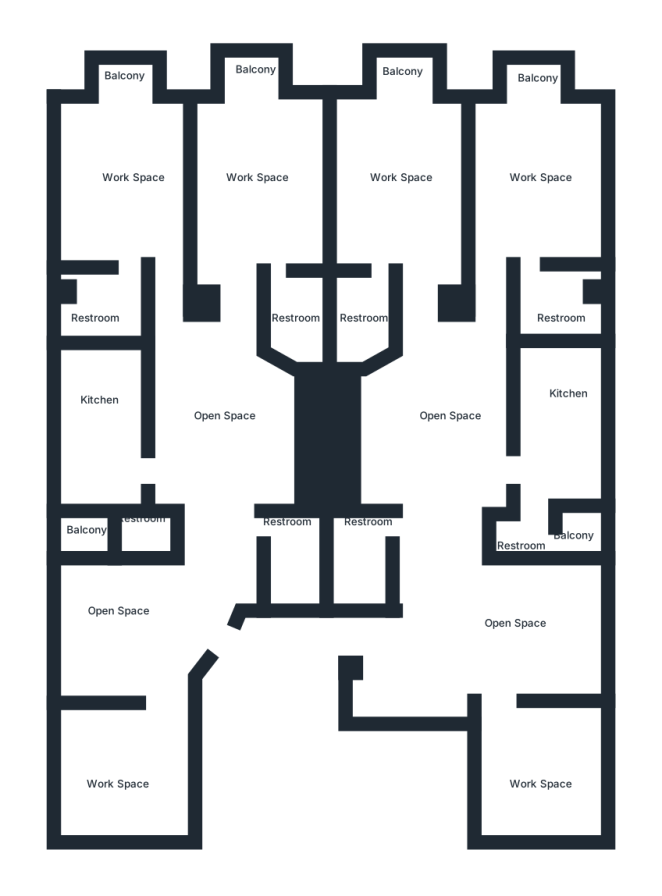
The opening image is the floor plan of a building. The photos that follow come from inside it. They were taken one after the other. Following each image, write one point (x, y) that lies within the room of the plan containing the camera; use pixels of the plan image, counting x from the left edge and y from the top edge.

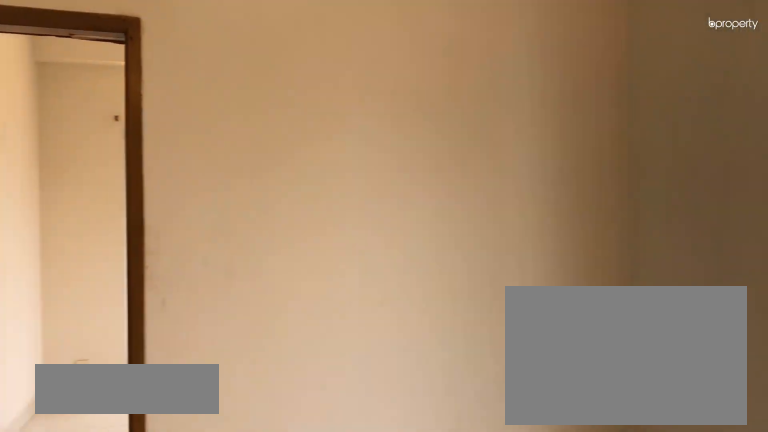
(154, 625)
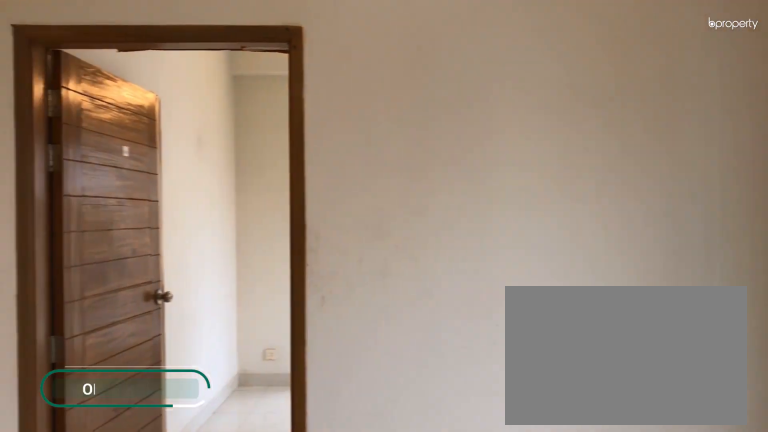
(154, 625)
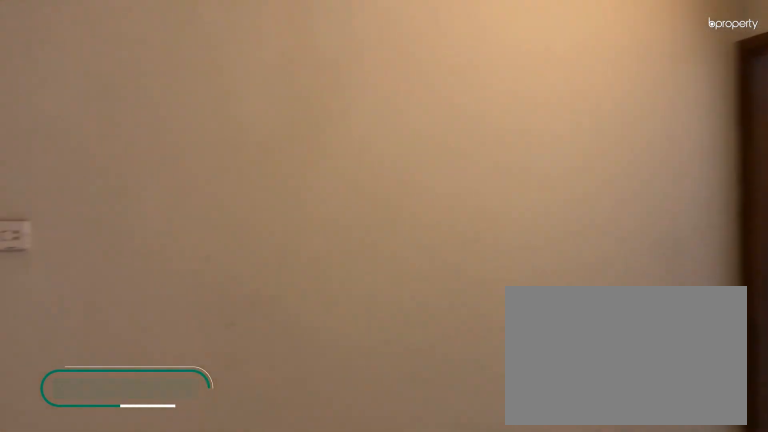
(220, 443)
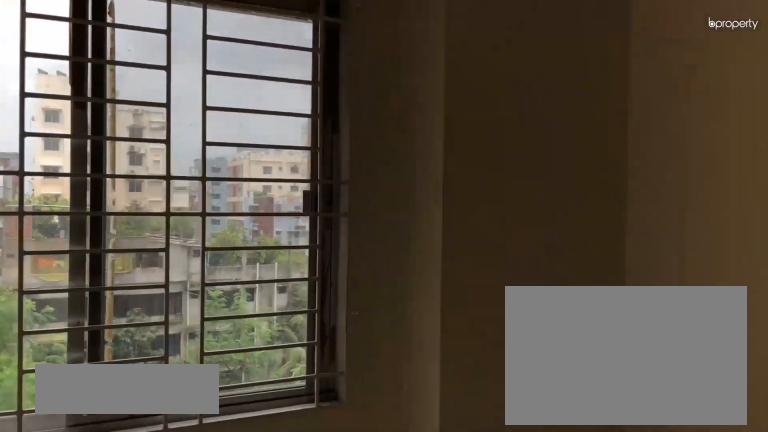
(135, 770)
